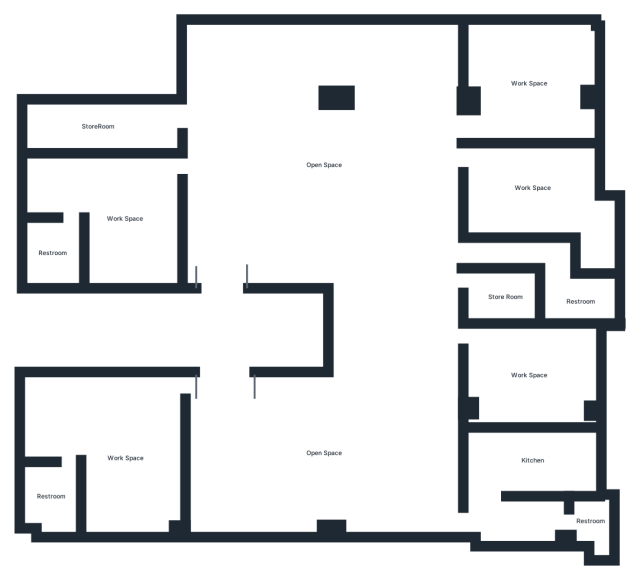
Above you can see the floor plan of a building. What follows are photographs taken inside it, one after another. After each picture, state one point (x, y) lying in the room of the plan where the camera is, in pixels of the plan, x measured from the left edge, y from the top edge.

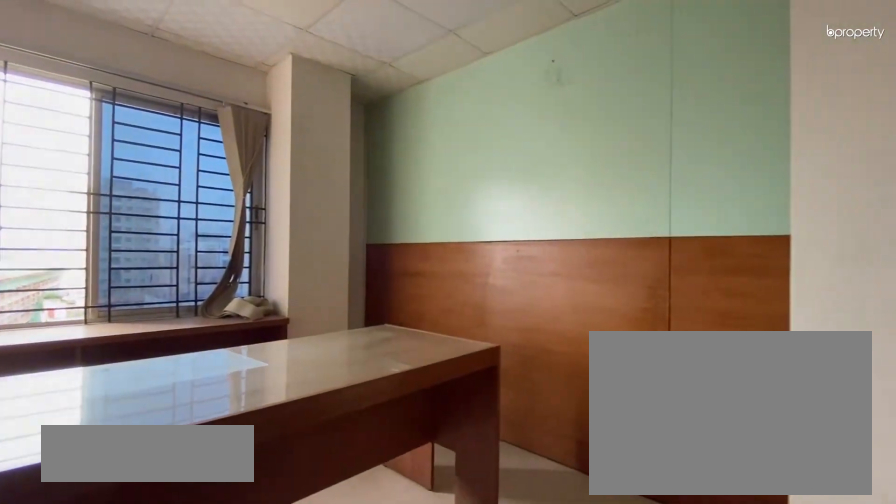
(527, 374)
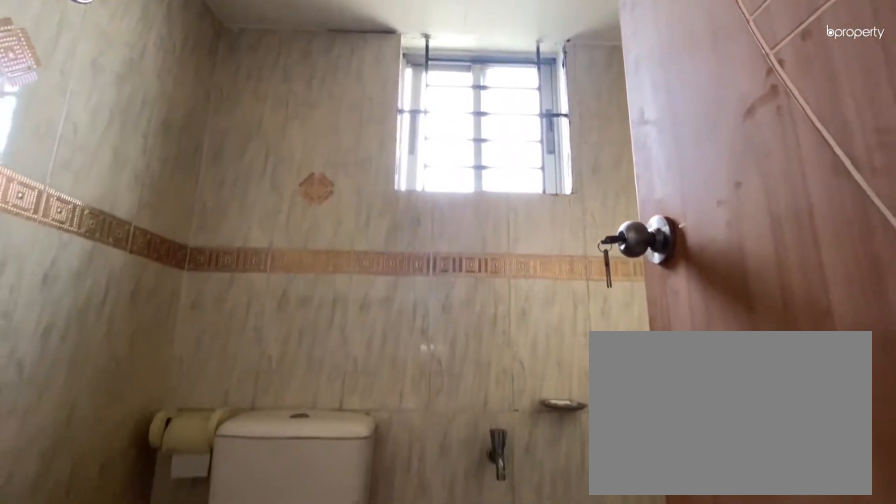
(590, 520)
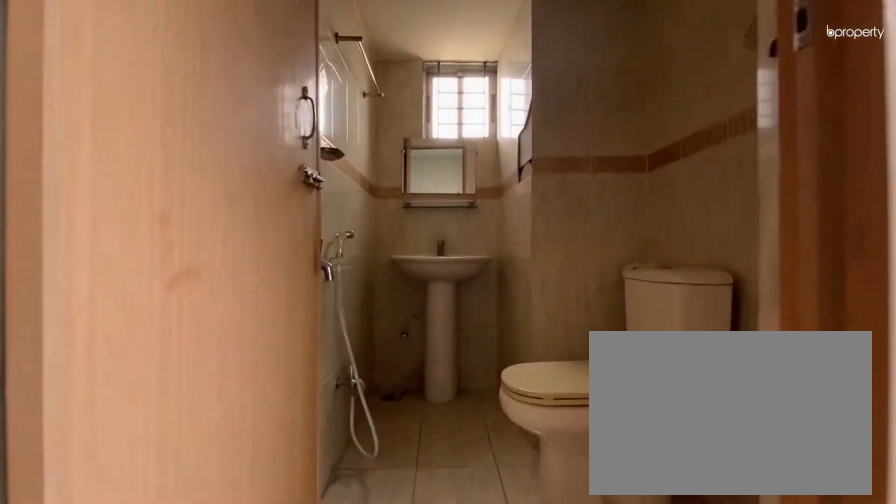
(51, 495)
